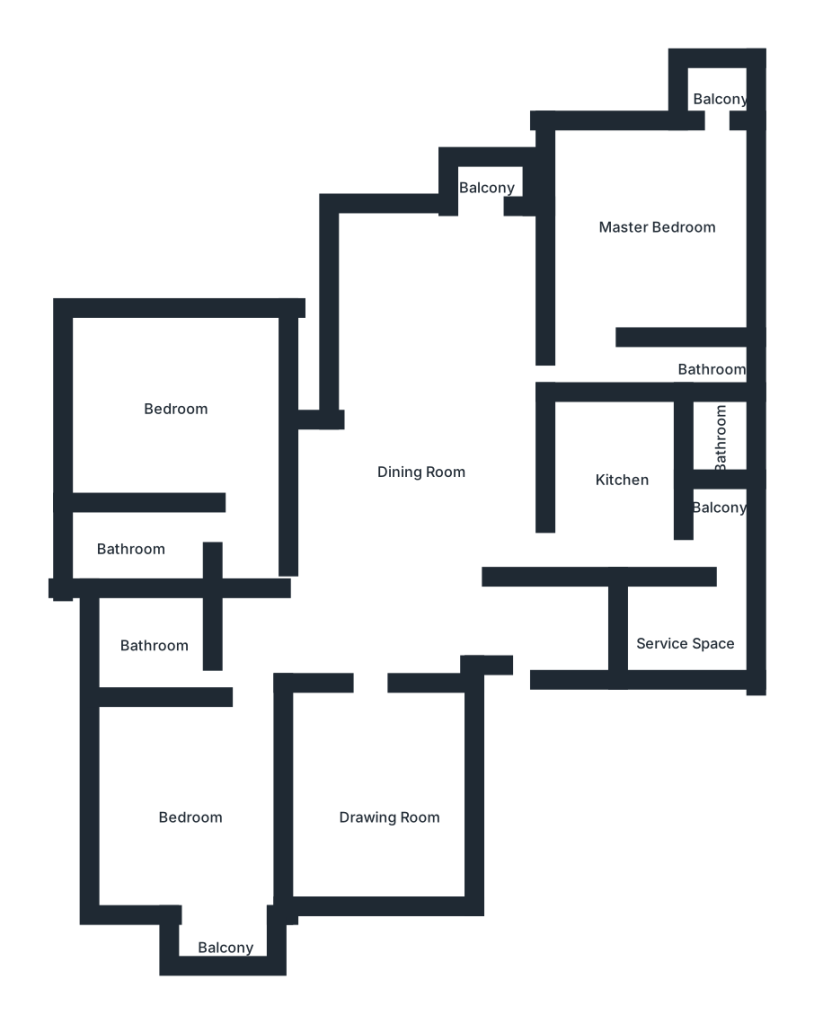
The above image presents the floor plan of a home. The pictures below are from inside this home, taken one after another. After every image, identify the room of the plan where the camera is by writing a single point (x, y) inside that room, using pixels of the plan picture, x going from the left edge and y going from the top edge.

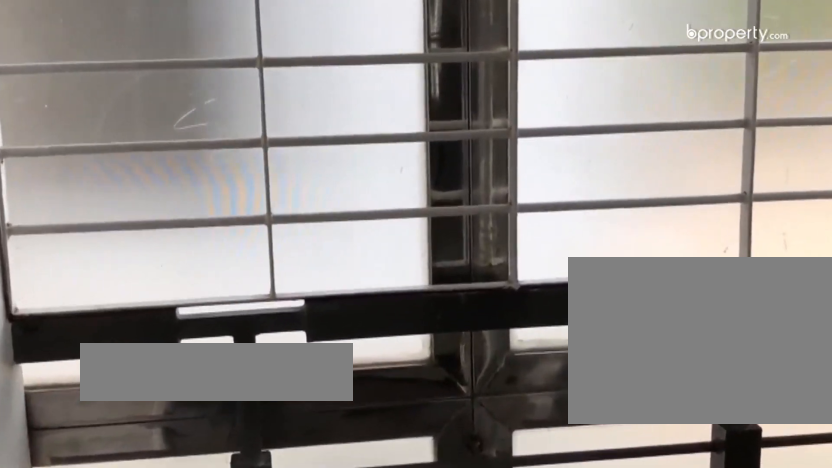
(212, 942)
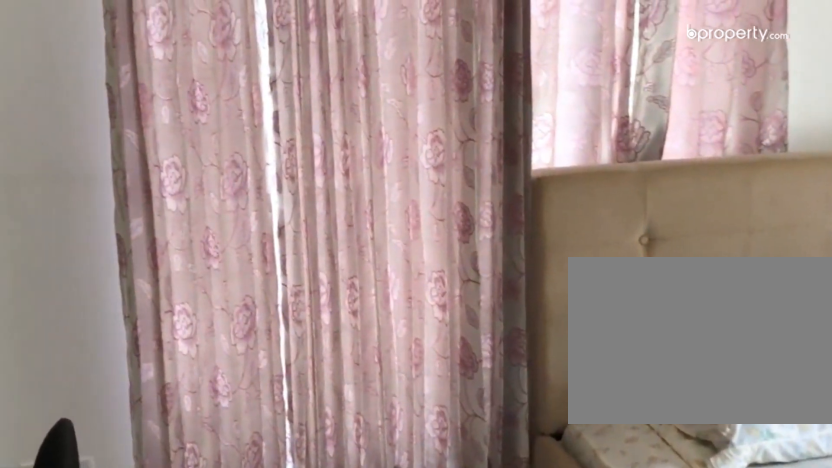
(192, 420)
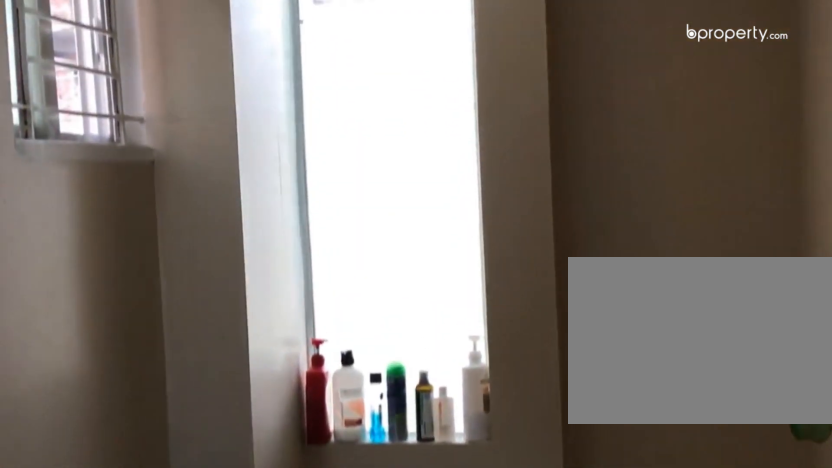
(155, 539)
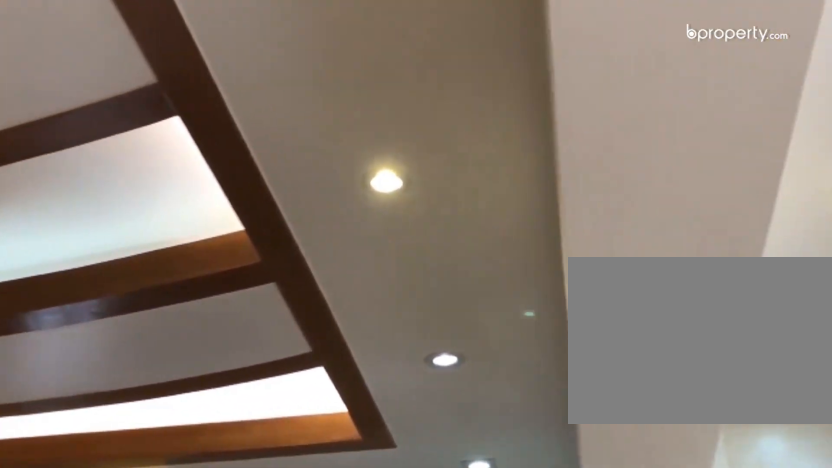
(454, 348)
